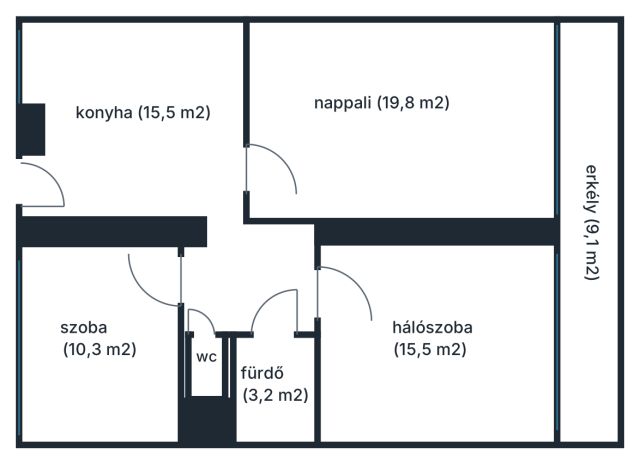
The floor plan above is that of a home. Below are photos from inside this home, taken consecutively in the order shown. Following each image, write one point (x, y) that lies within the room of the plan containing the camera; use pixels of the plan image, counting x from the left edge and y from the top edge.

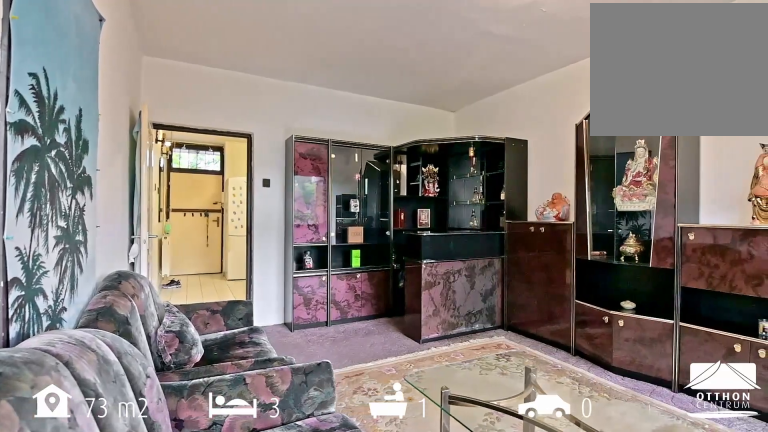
(400, 121)
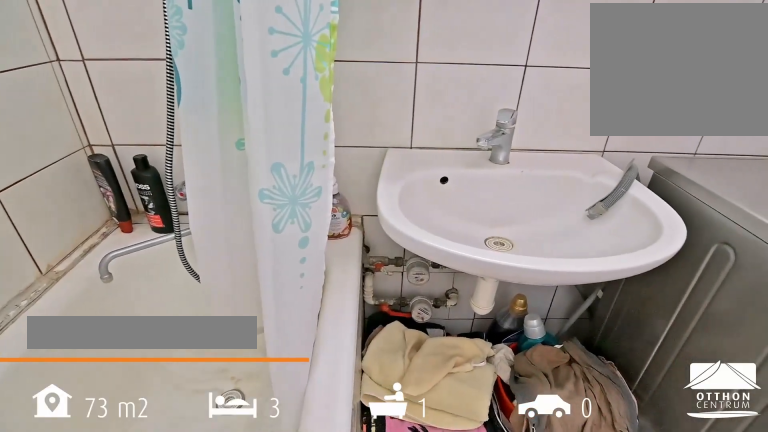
(274, 385)
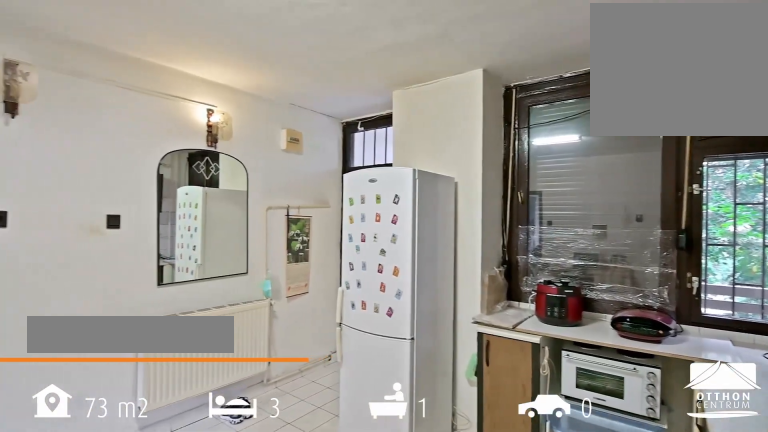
(136, 121)
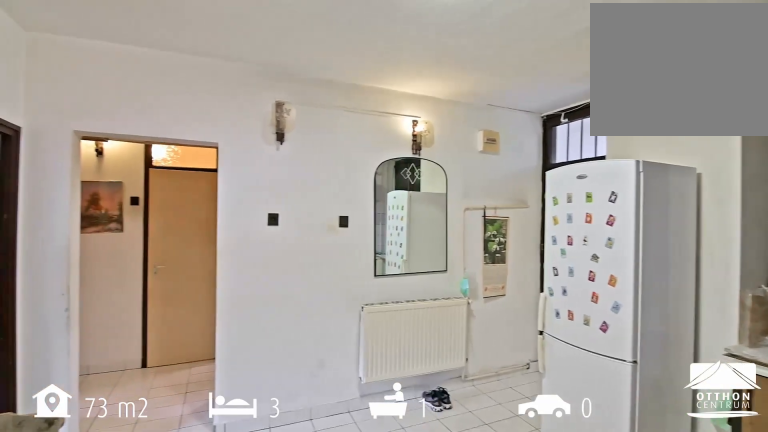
(135, 121)
